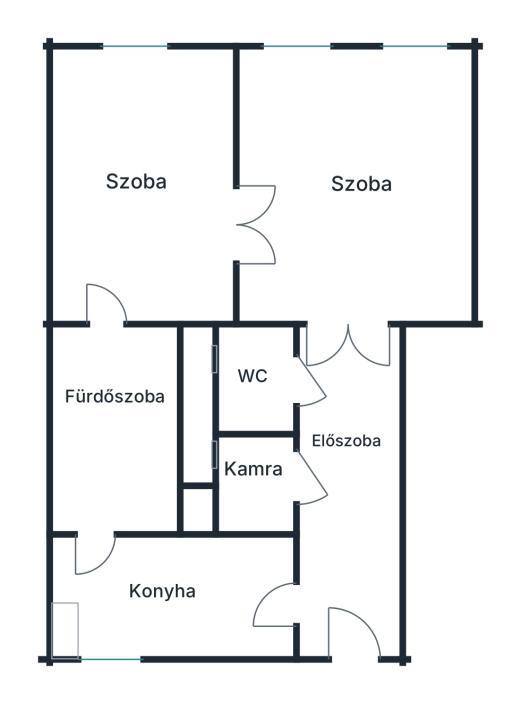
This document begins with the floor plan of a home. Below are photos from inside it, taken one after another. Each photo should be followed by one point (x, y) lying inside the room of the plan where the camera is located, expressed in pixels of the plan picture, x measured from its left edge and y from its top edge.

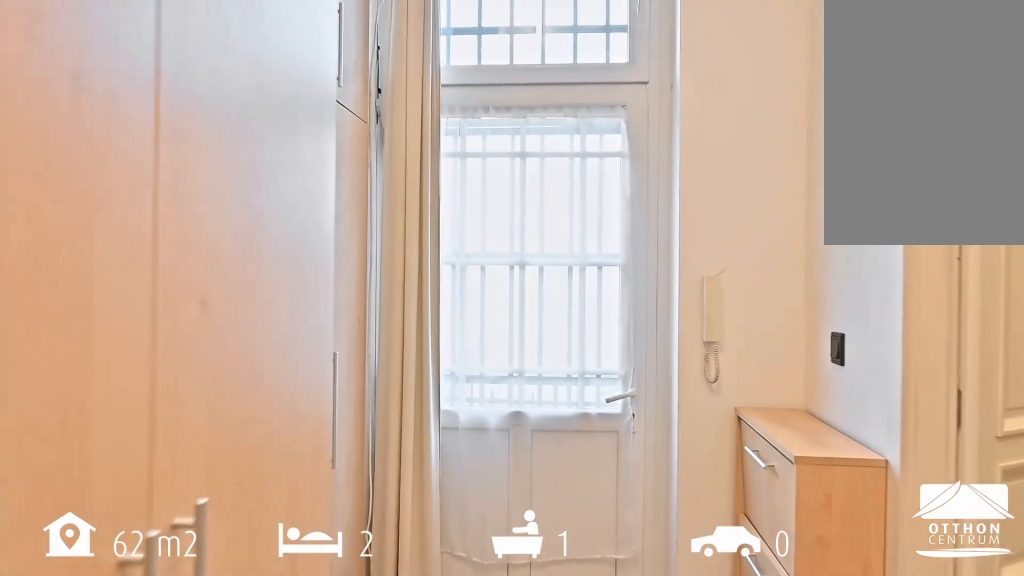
(348, 492)
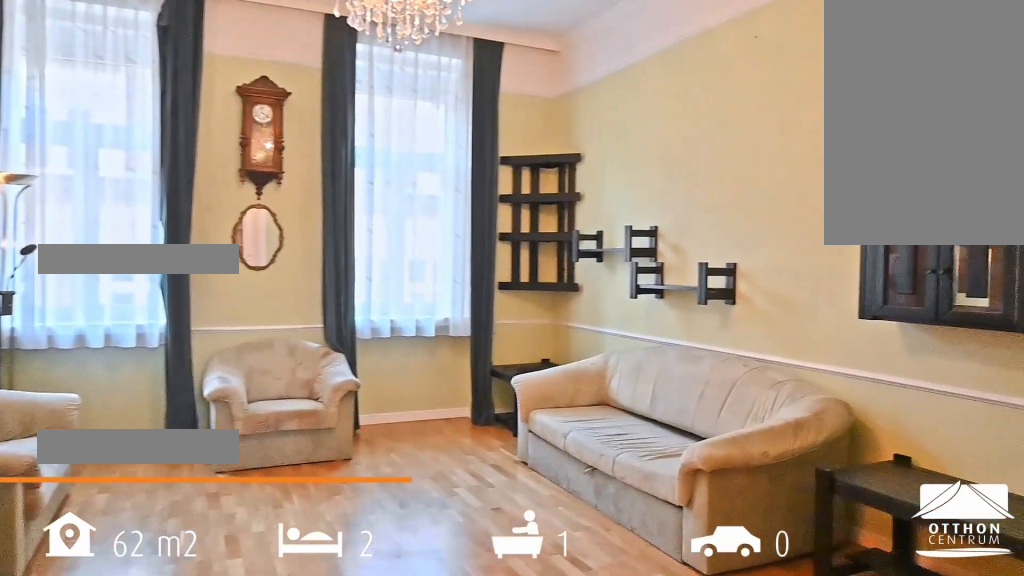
(353, 187)
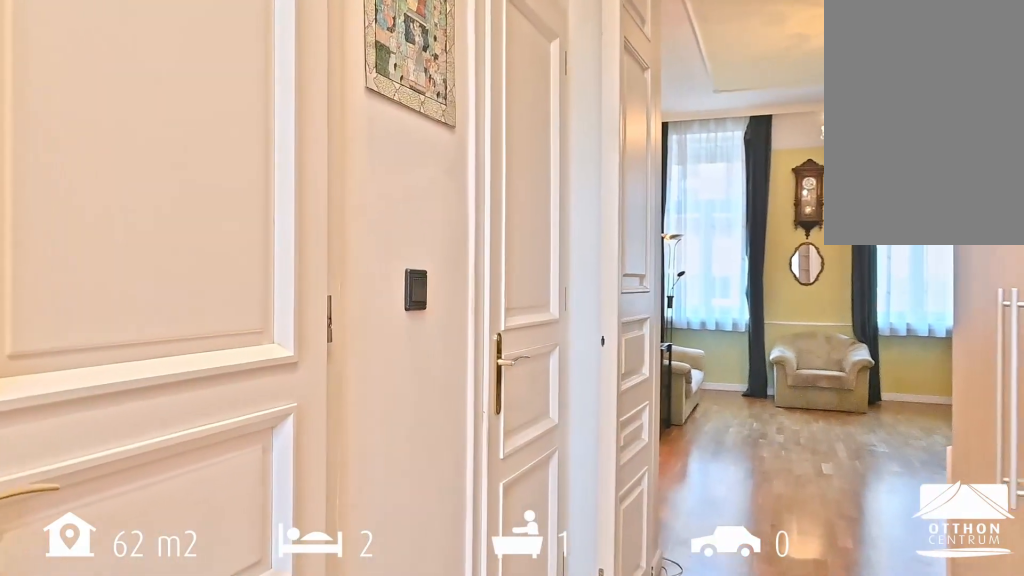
(348, 492)
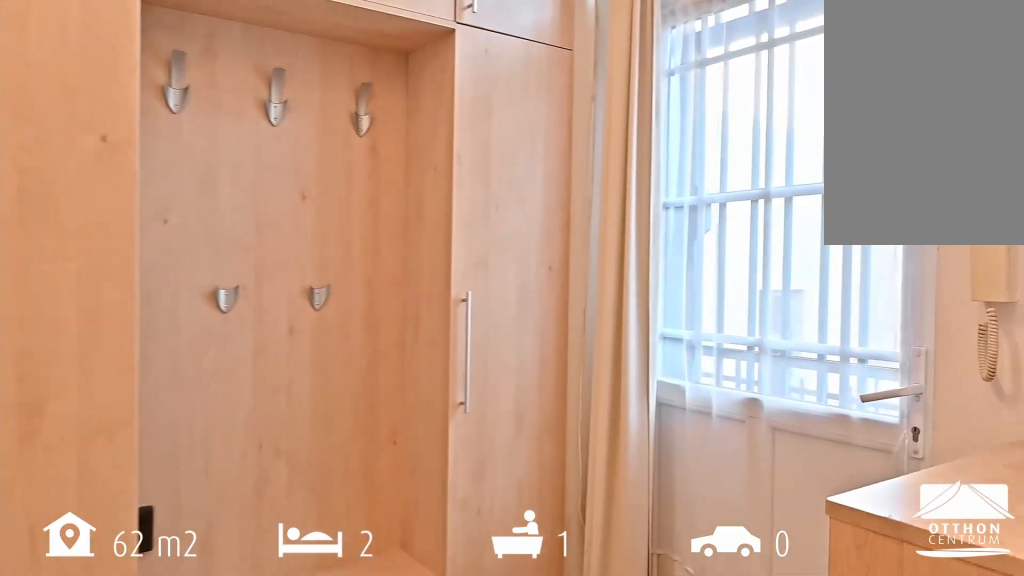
(348, 493)
